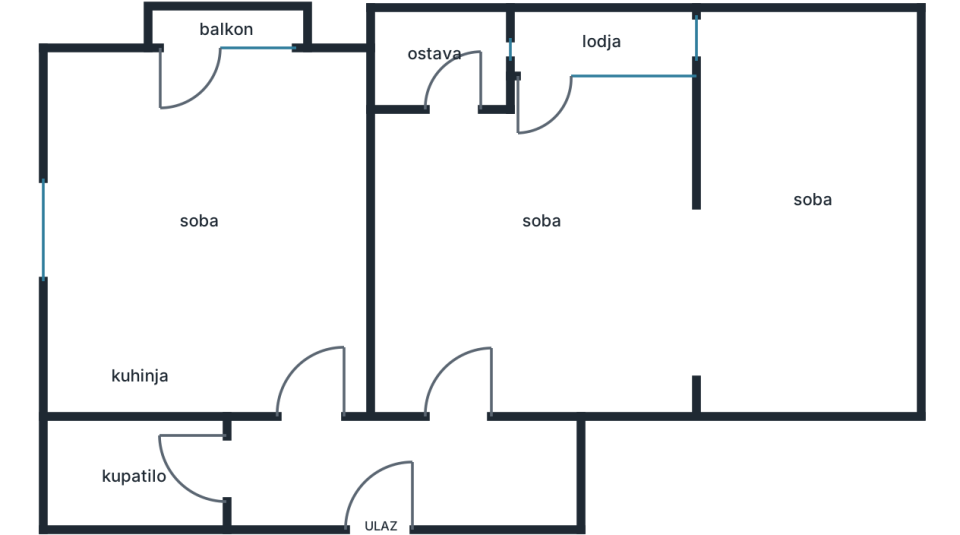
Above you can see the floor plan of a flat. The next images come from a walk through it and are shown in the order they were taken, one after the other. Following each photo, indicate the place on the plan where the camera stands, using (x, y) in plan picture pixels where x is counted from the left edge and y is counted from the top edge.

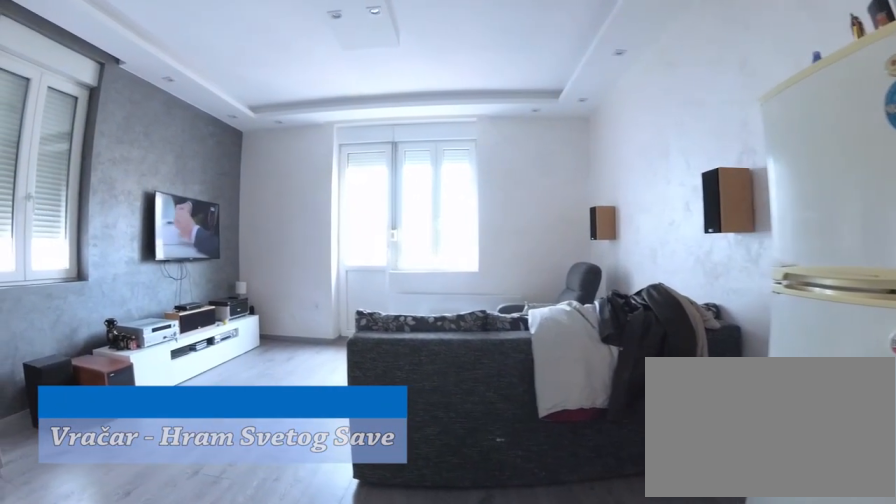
(322, 370)
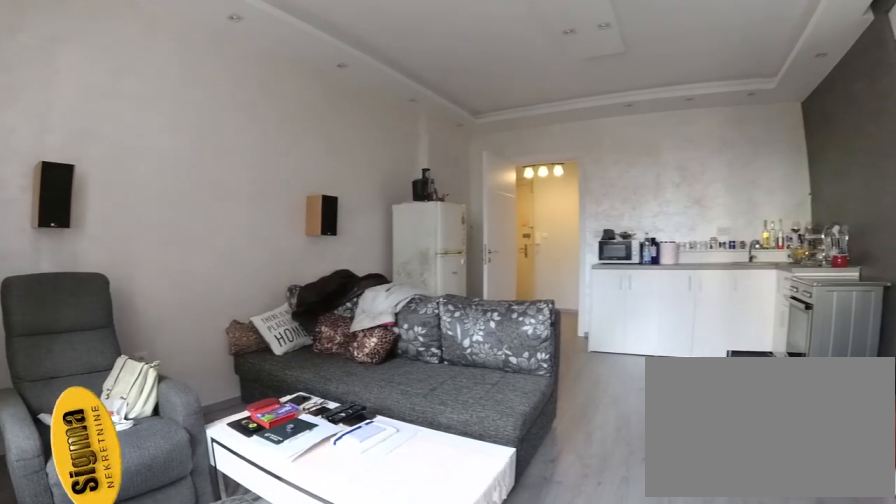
(211, 78)
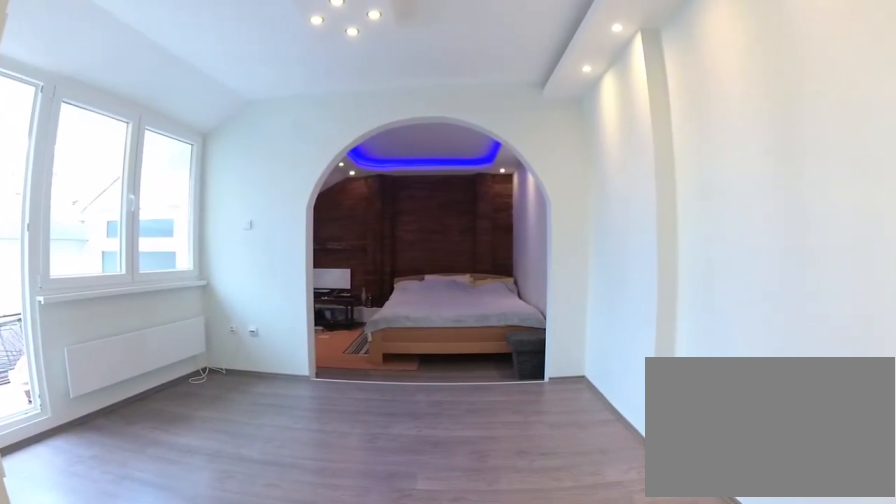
(473, 282)
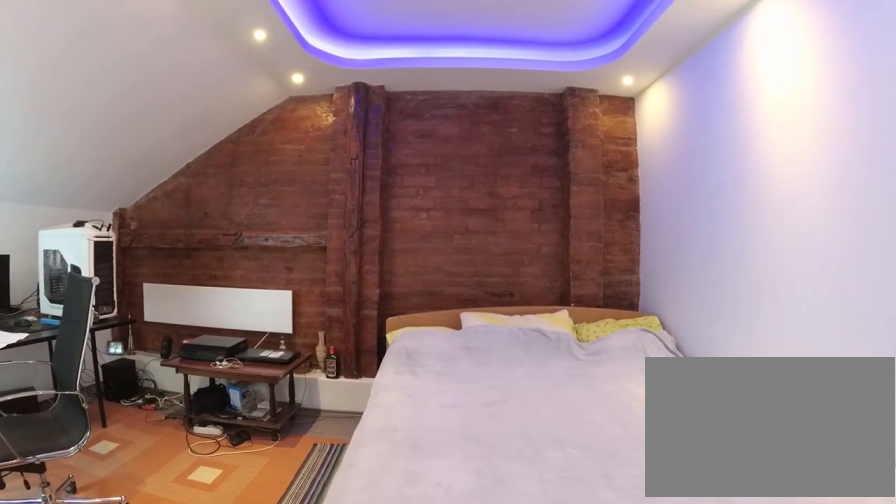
(661, 245)
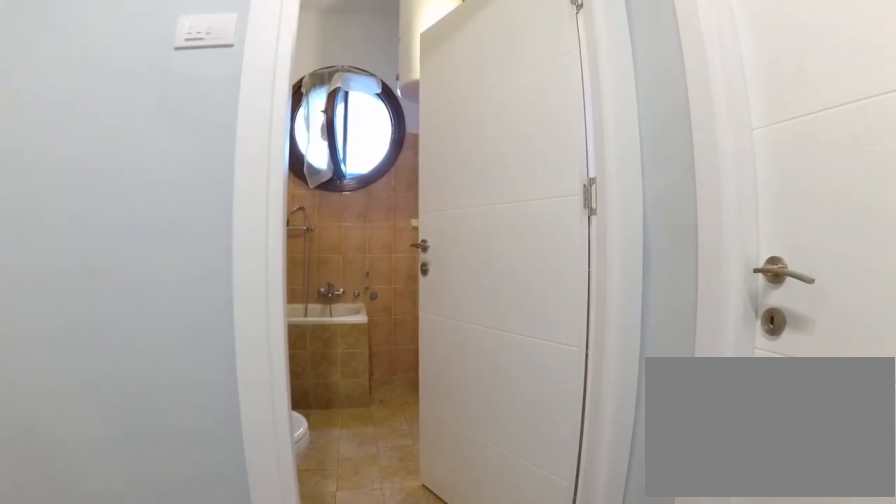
(321, 468)
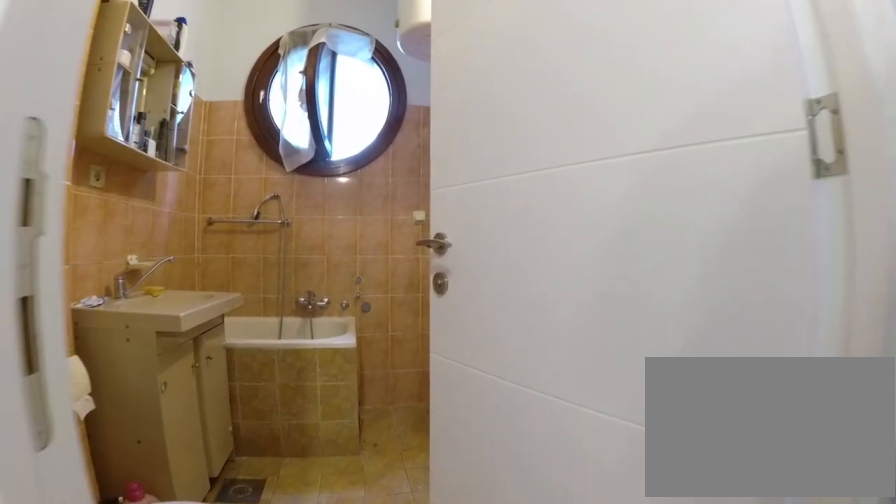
(272, 468)
